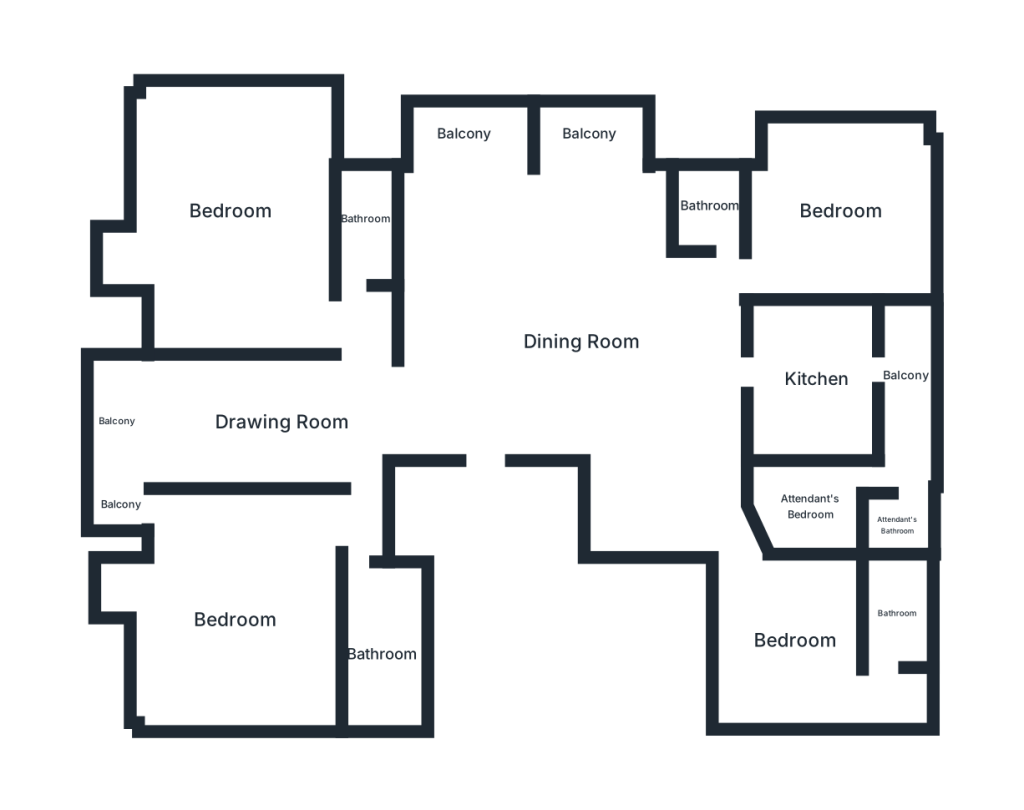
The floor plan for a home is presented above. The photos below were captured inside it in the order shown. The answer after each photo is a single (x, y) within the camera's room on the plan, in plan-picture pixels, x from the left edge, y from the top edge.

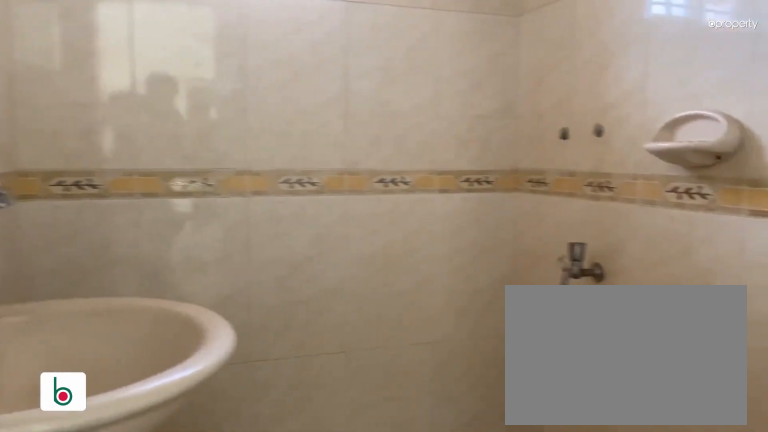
(368, 220)
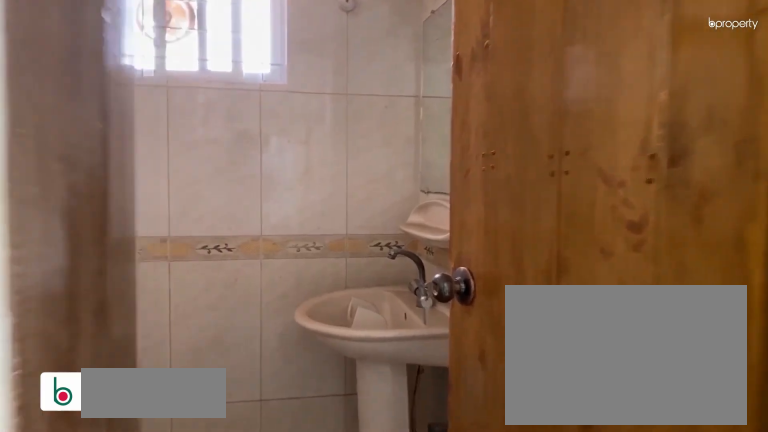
(712, 207)
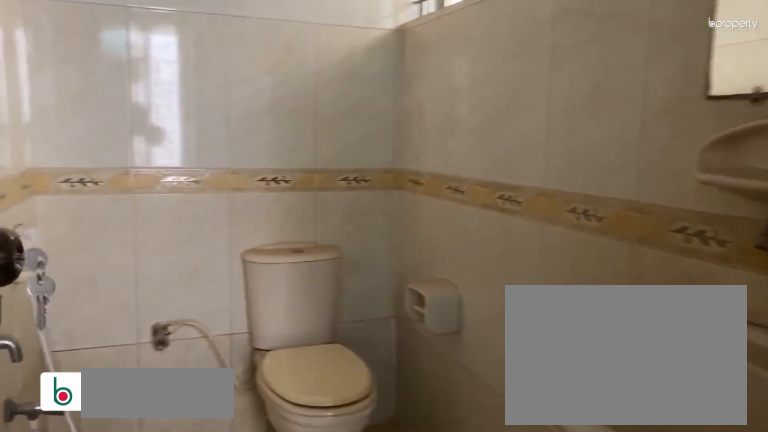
(896, 613)
